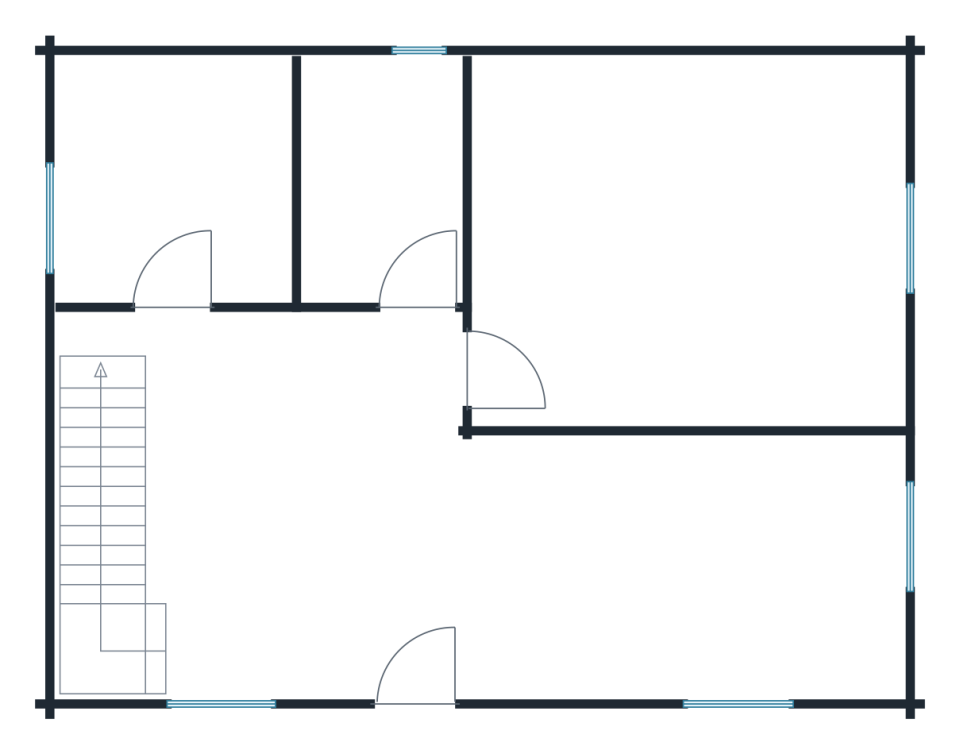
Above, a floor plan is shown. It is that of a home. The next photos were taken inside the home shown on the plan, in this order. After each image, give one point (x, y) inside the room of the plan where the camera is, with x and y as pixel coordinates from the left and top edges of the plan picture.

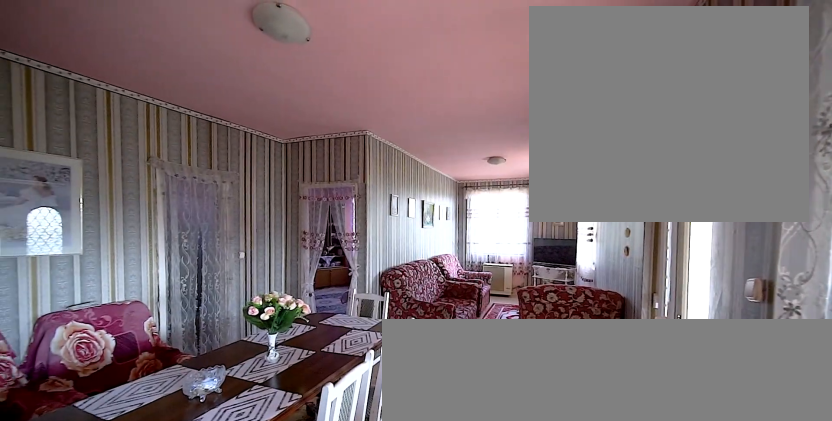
(407, 543)
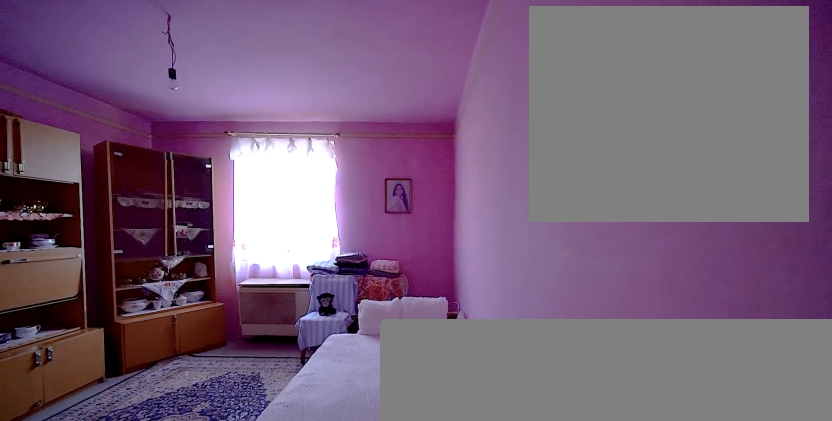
(695, 258)
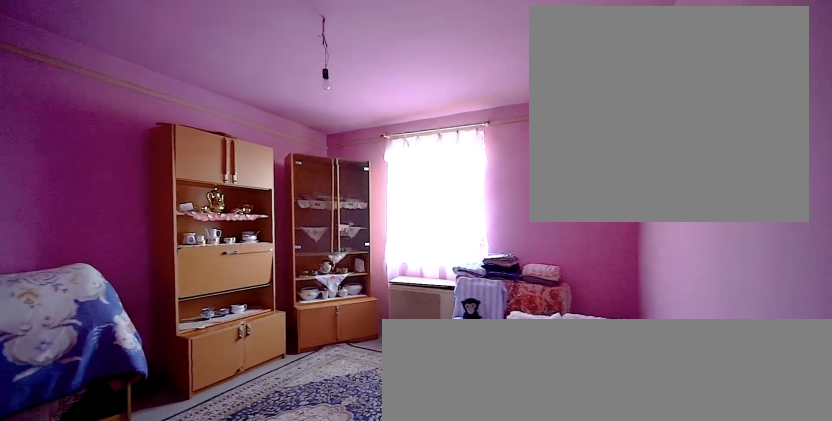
(695, 258)
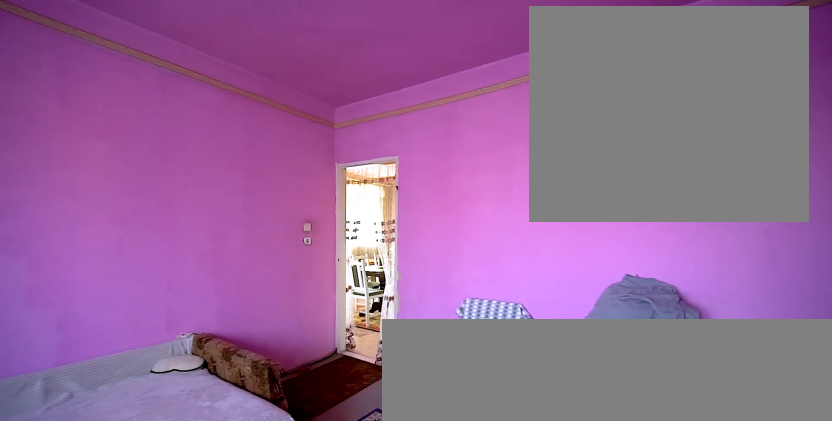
(695, 258)
